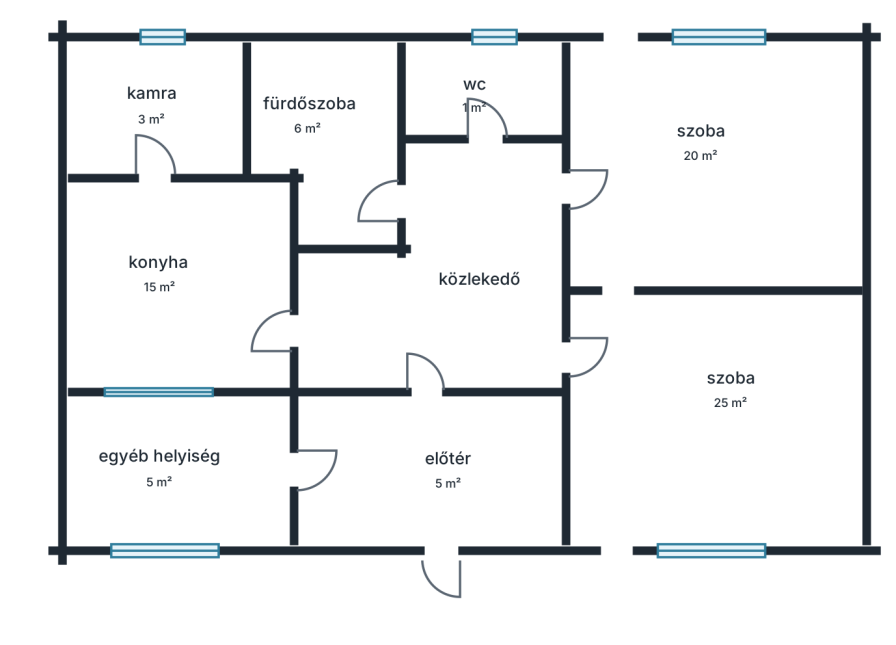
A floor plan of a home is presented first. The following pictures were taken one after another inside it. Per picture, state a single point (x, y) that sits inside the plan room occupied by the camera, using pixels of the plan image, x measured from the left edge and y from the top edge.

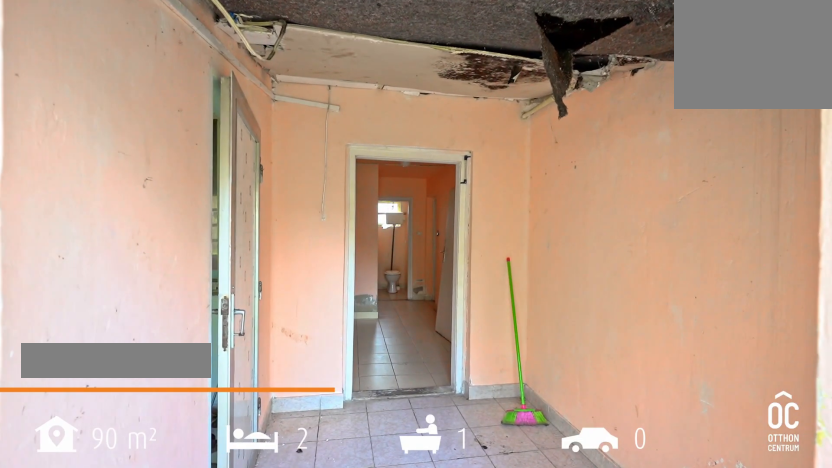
(453, 462)
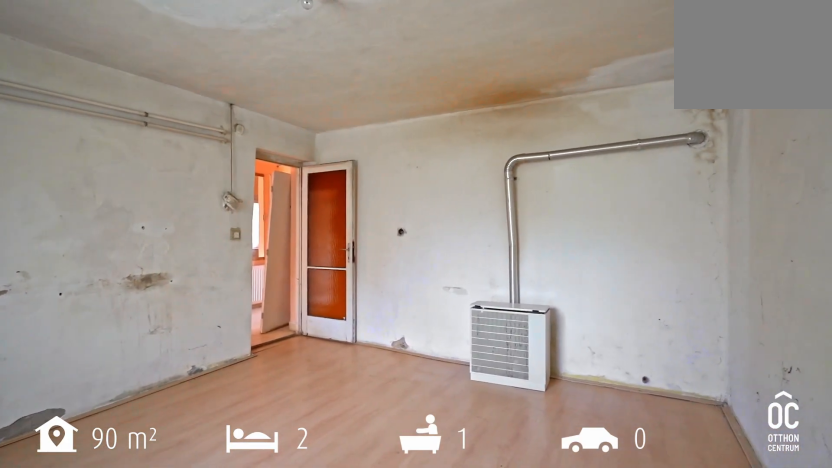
(712, 162)
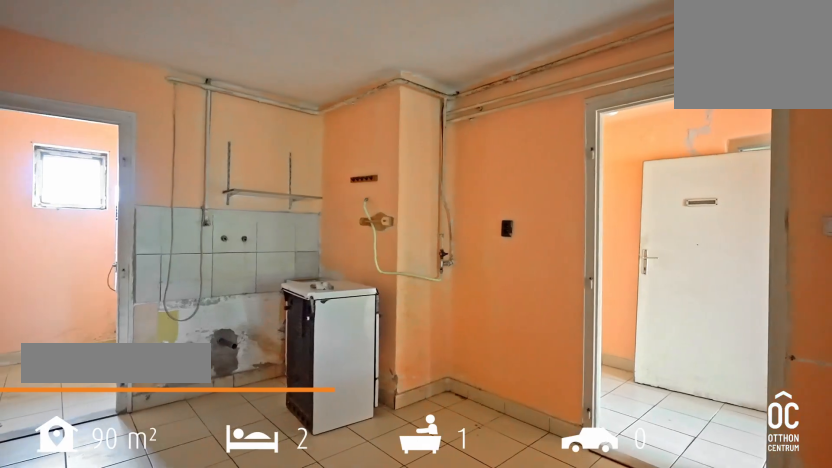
(184, 297)
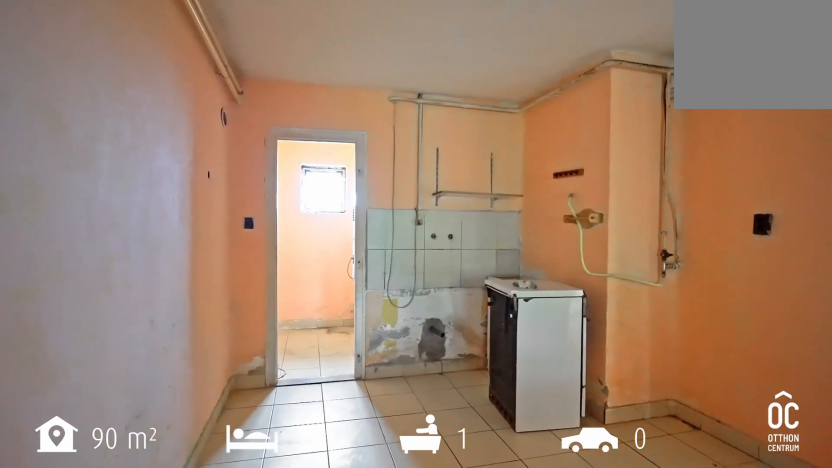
(184, 297)
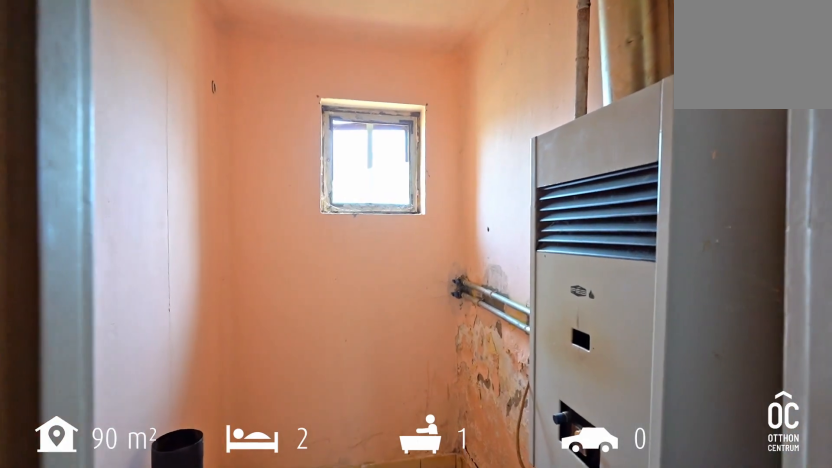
(165, 115)
